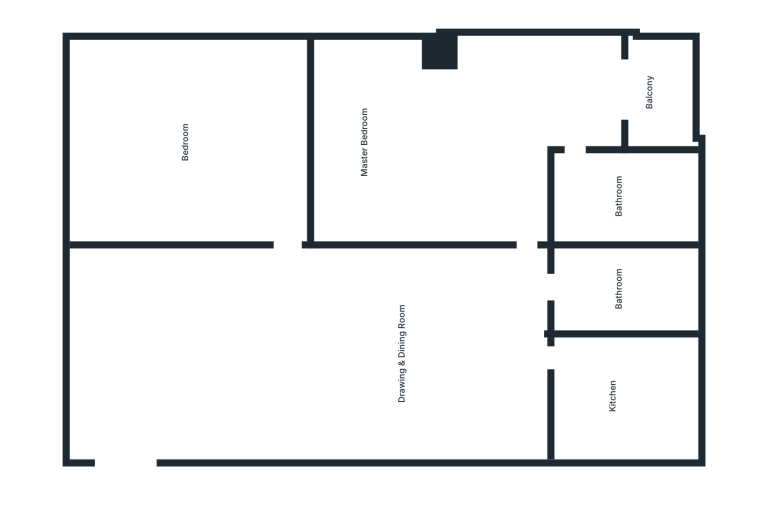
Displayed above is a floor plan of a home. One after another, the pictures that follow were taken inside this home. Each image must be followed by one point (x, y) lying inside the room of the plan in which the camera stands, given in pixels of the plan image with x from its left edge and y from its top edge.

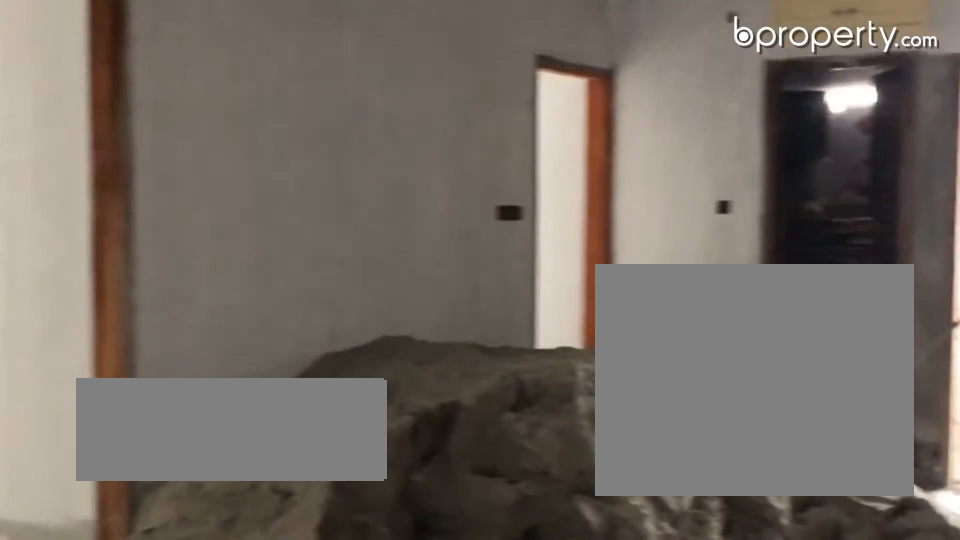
(312, 359)
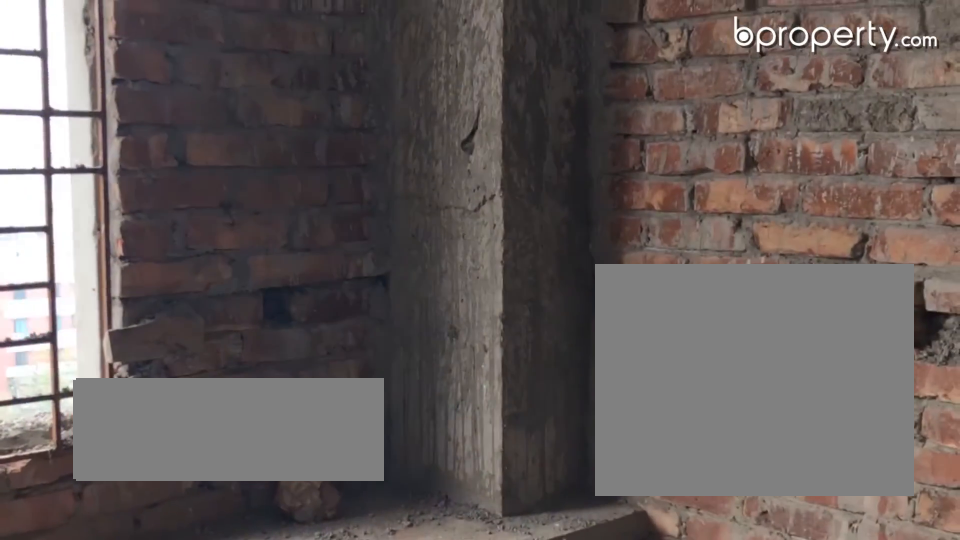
(640, 401)
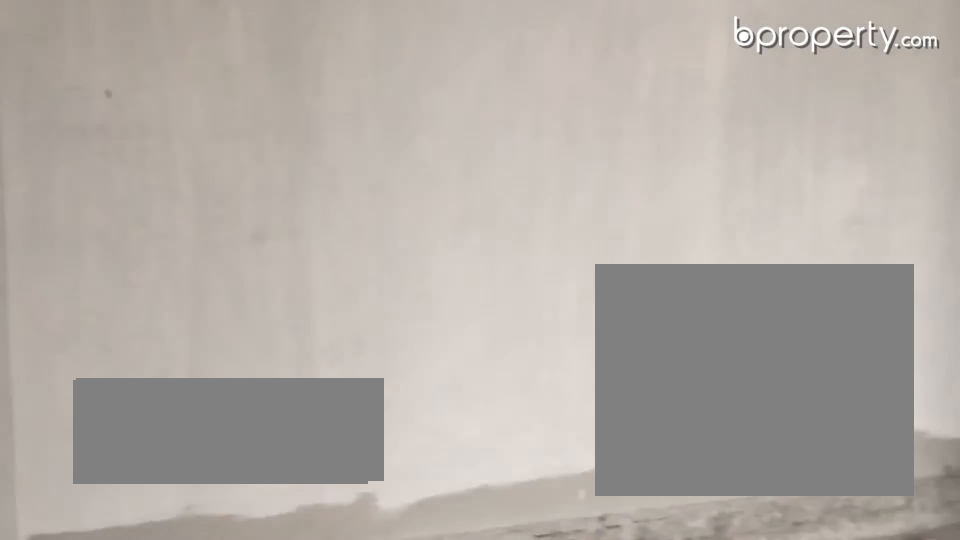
(428, 133)
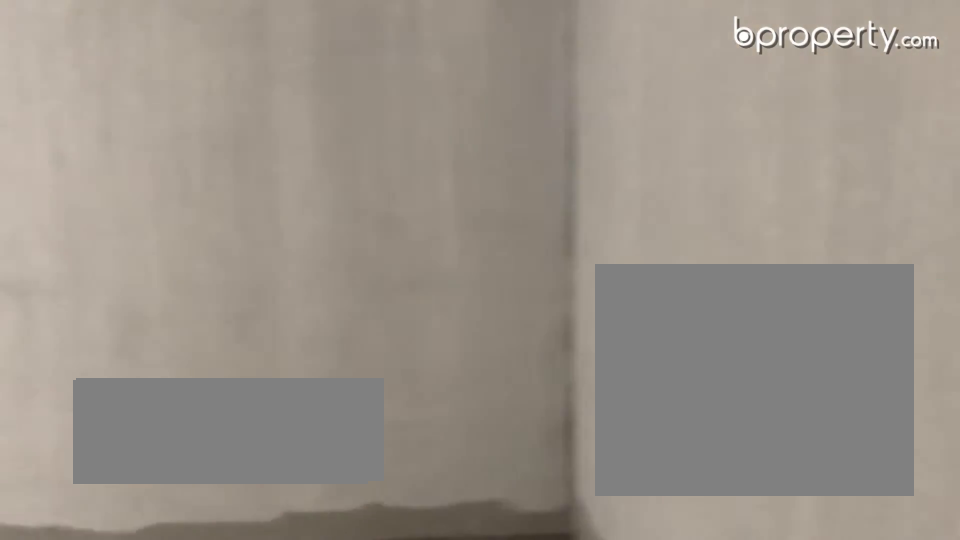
(200, 138)
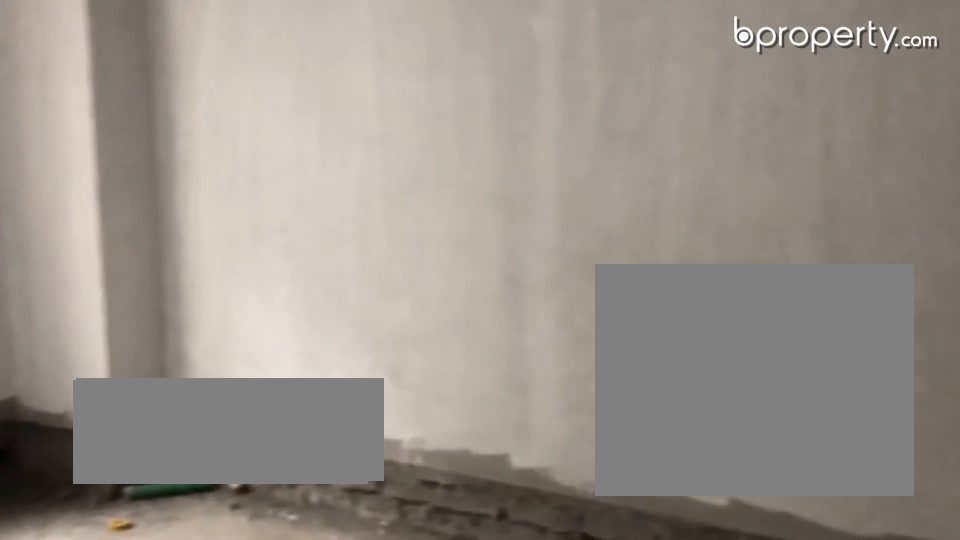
(200, 138)
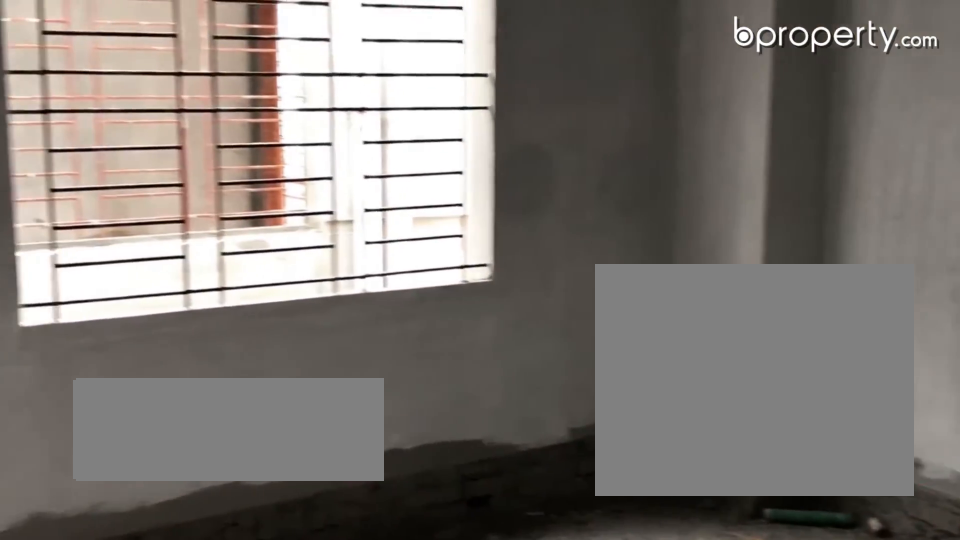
(200, 138)
